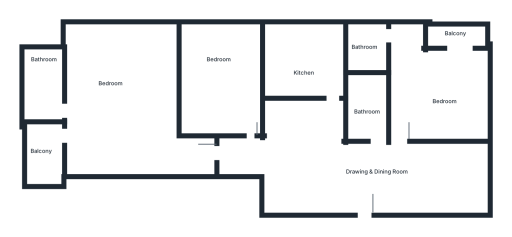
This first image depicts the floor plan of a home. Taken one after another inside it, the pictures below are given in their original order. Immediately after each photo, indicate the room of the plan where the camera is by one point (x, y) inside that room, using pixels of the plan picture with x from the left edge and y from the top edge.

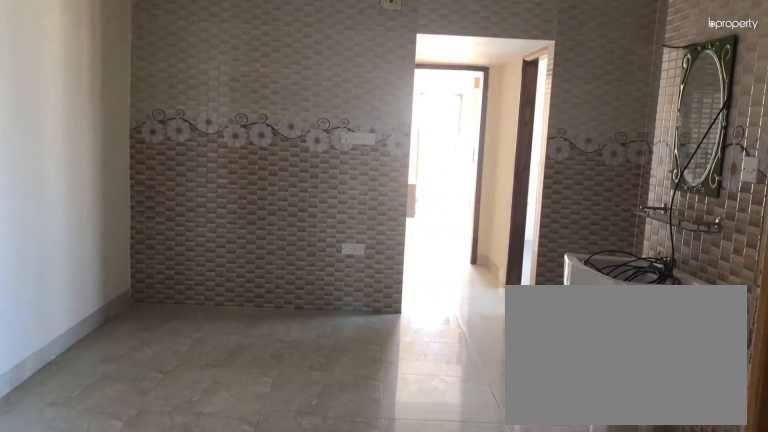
(363, 174)
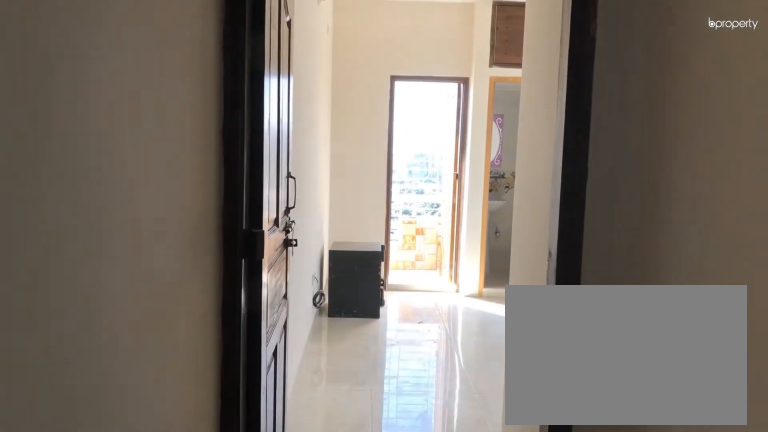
(244, 157)
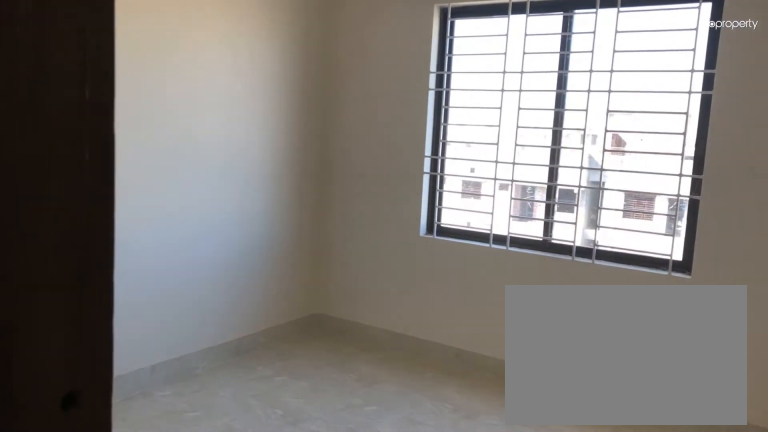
(240, 112)
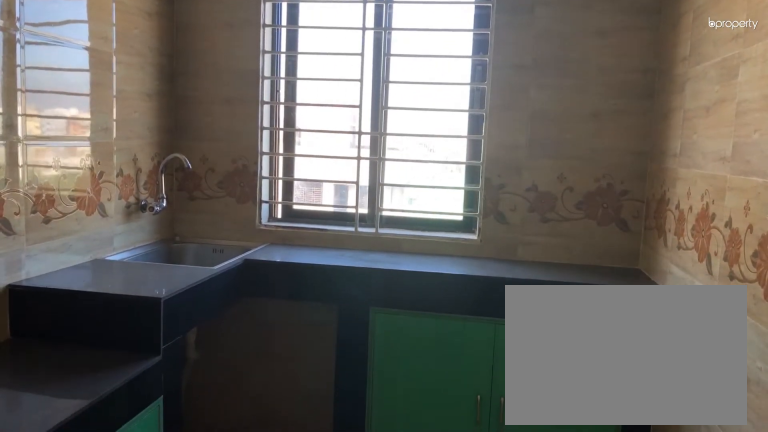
(307, 65)
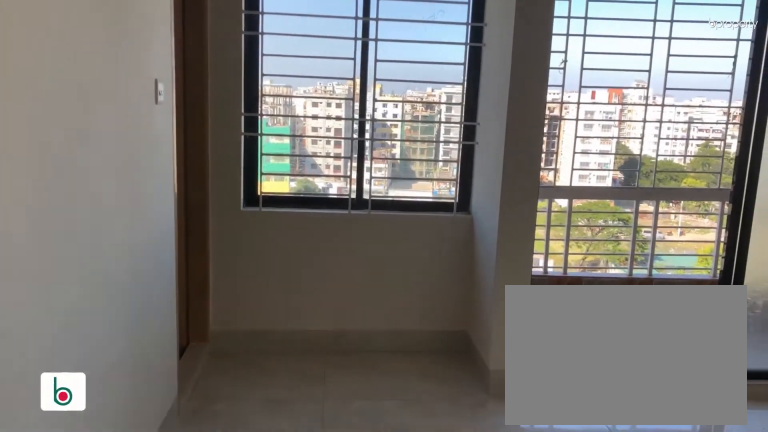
(437, 87)
